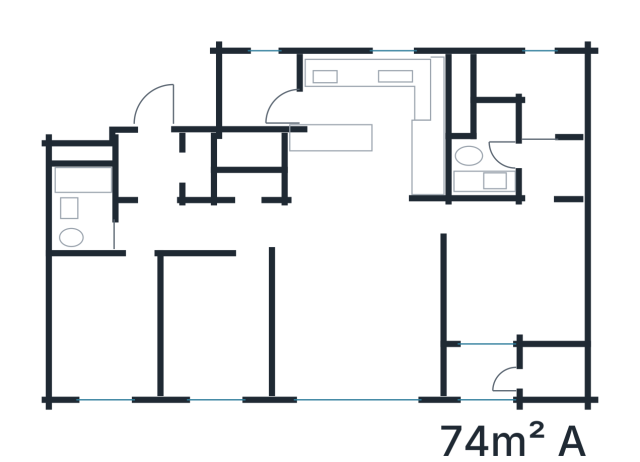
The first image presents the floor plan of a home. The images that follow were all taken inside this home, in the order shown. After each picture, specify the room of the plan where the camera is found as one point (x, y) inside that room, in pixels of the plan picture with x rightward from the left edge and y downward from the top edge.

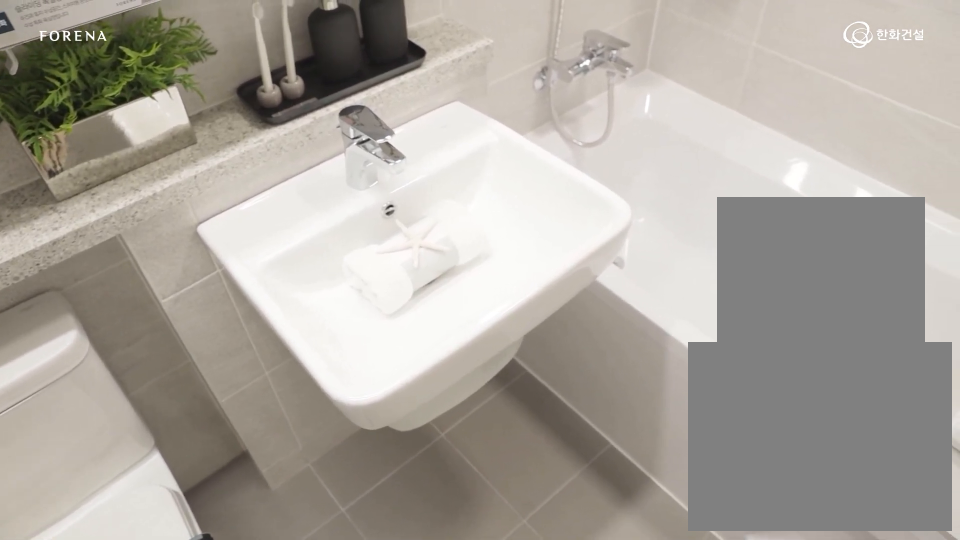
(107, 231)
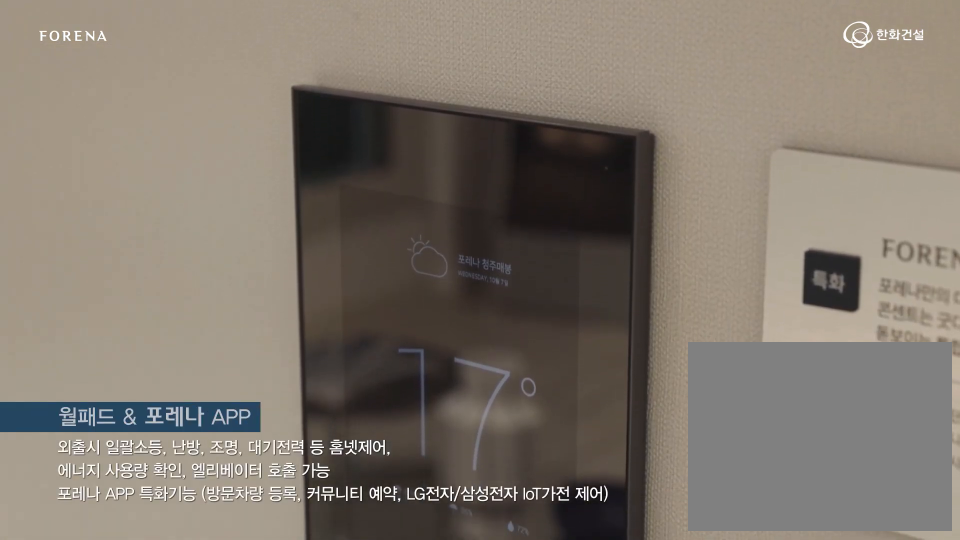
(363, 308)
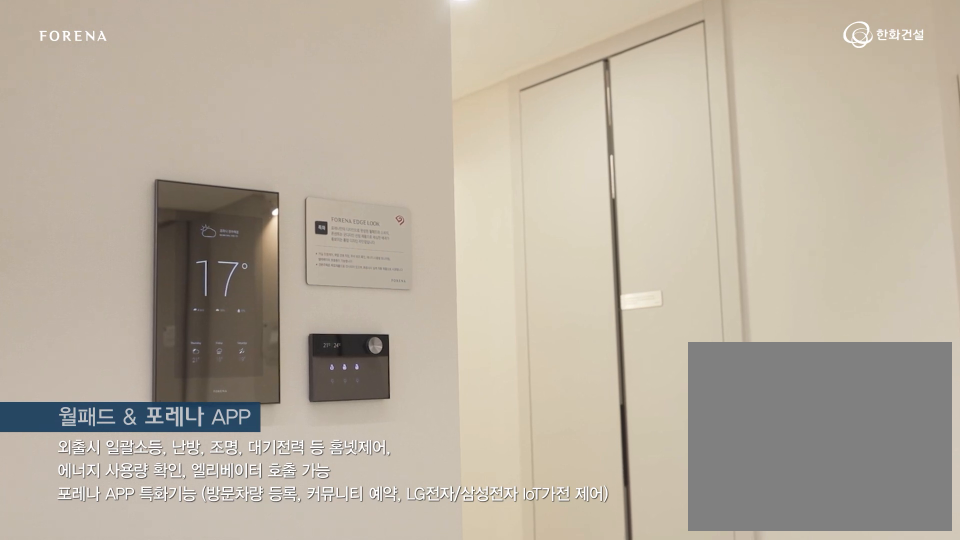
(363, 308)
